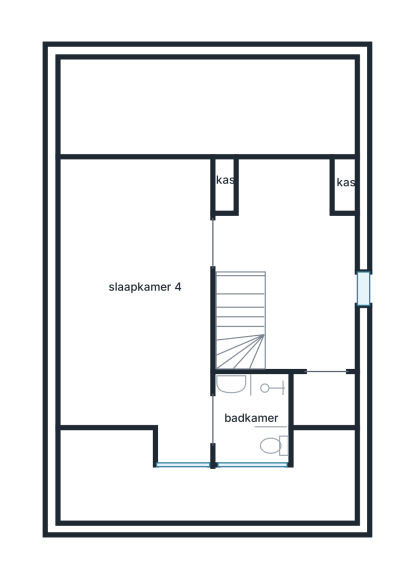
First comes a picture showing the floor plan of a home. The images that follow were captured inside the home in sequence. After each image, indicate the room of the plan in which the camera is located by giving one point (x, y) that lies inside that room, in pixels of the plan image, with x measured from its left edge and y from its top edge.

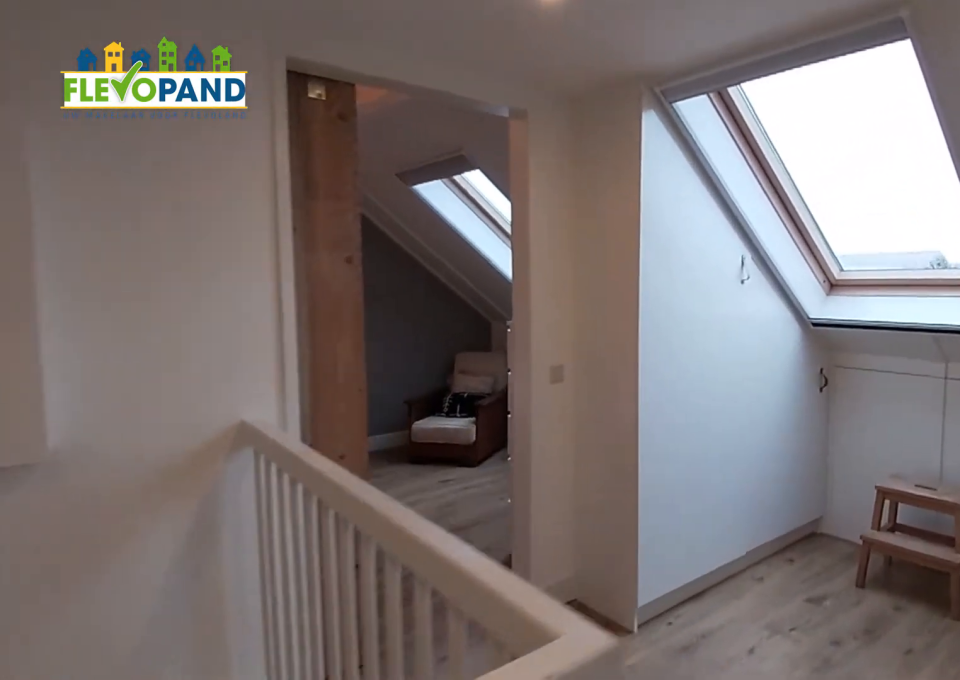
(301, 254)
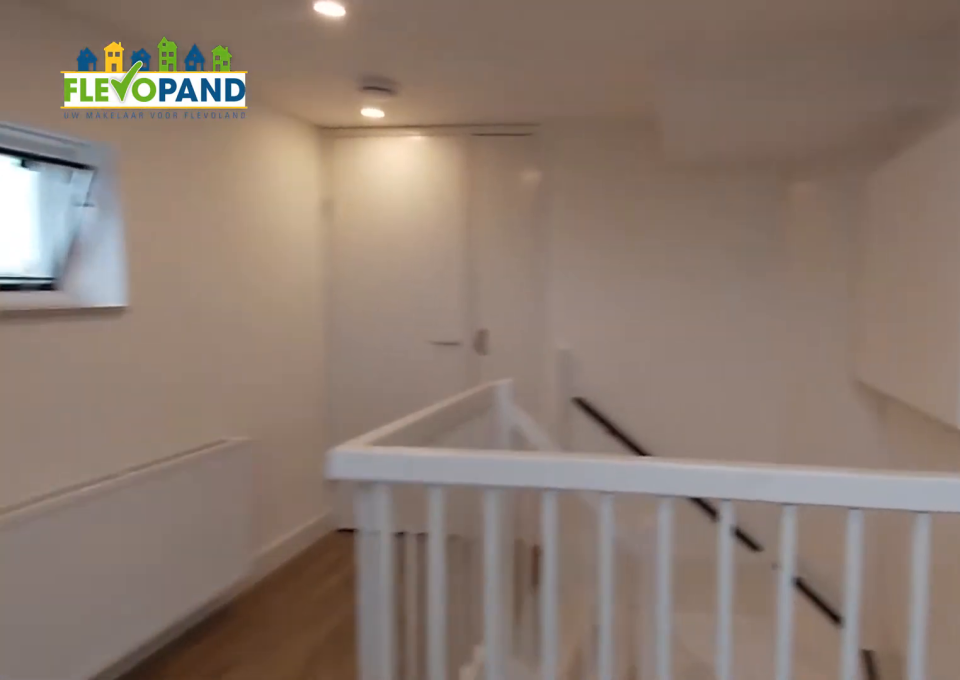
(301, 254)
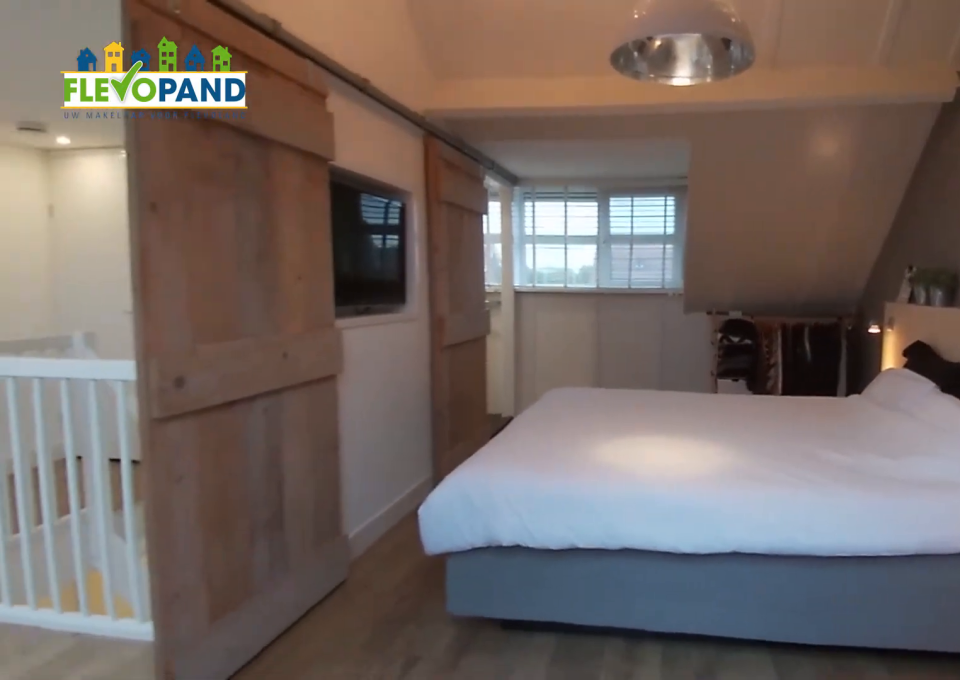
(142, 335)
